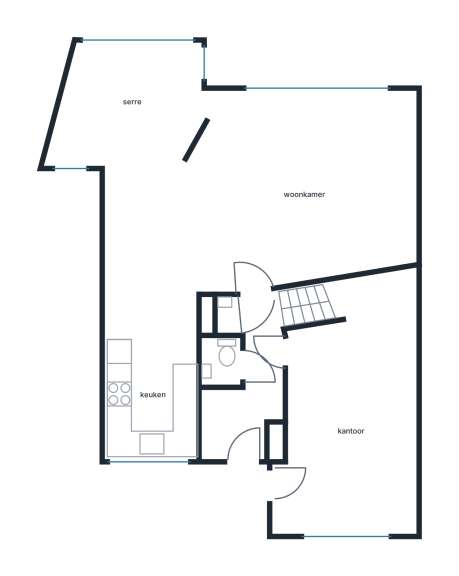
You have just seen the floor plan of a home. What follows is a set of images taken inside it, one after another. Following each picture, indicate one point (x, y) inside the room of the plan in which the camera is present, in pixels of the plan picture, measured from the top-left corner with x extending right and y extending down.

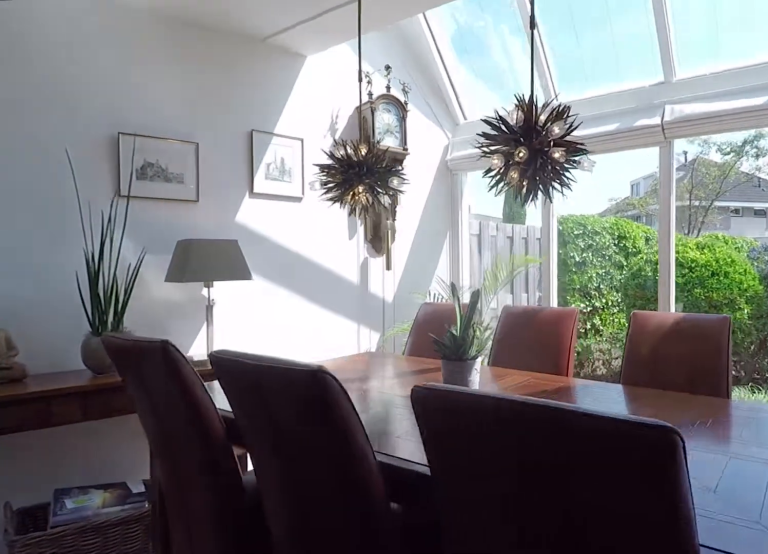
(128, 106)
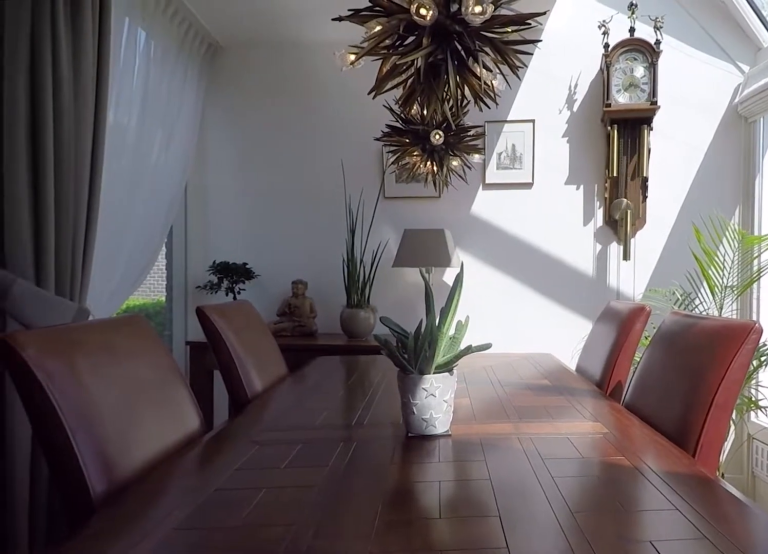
(128, 106)
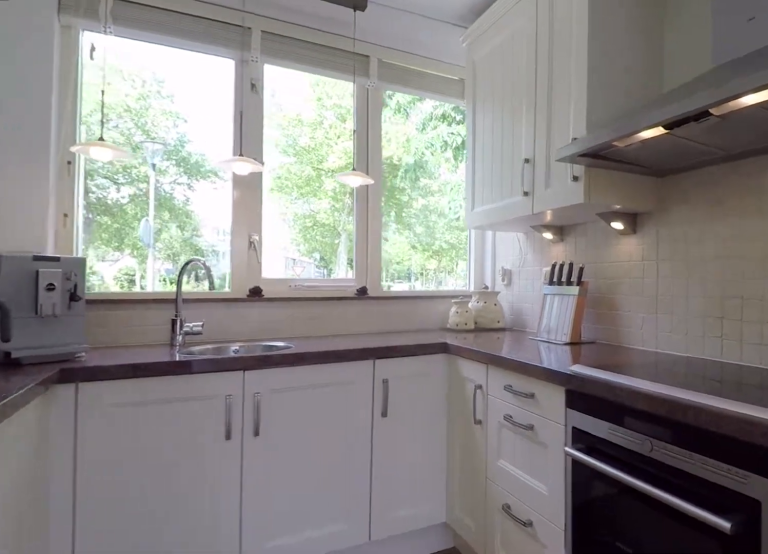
(152, 376)
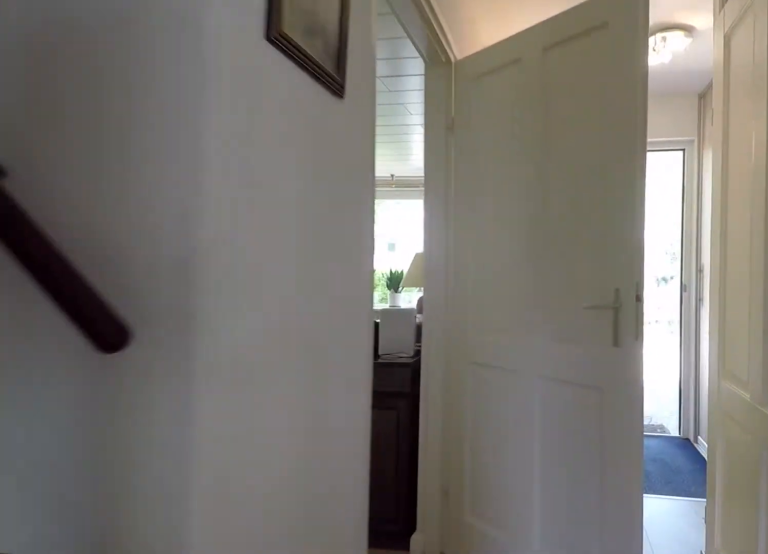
(249, 386)
